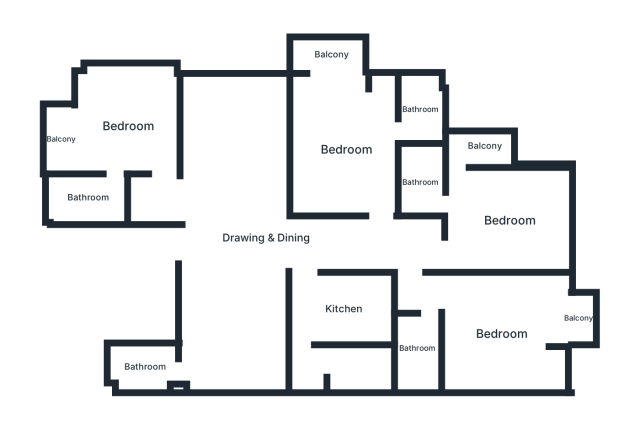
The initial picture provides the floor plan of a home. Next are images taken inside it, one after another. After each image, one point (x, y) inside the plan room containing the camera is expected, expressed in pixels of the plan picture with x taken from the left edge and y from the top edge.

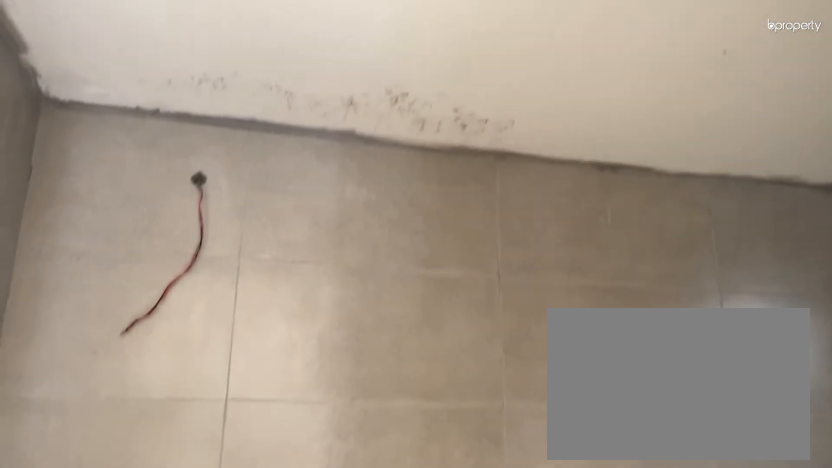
(88, 197)
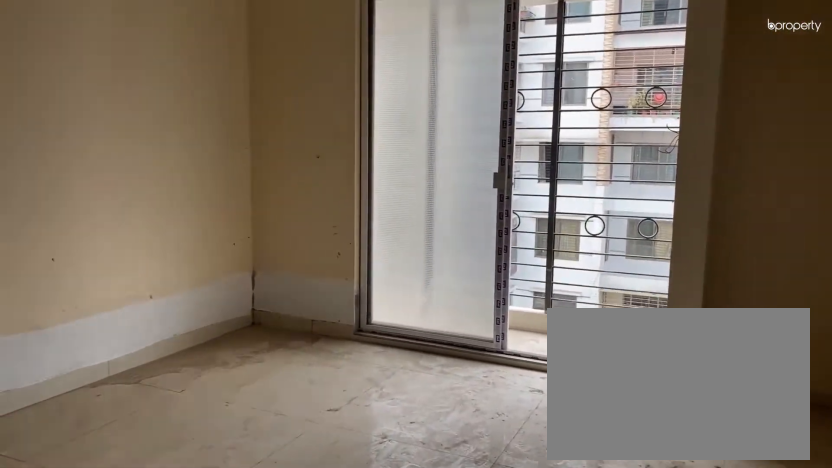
(346, 150)
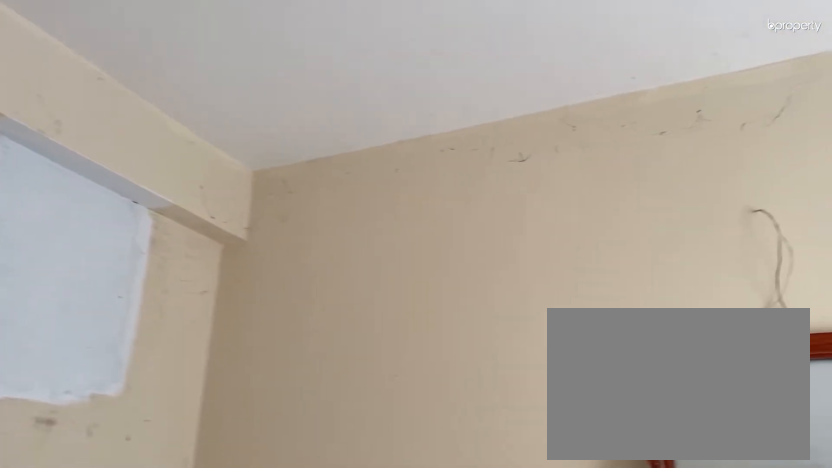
(346, 150)
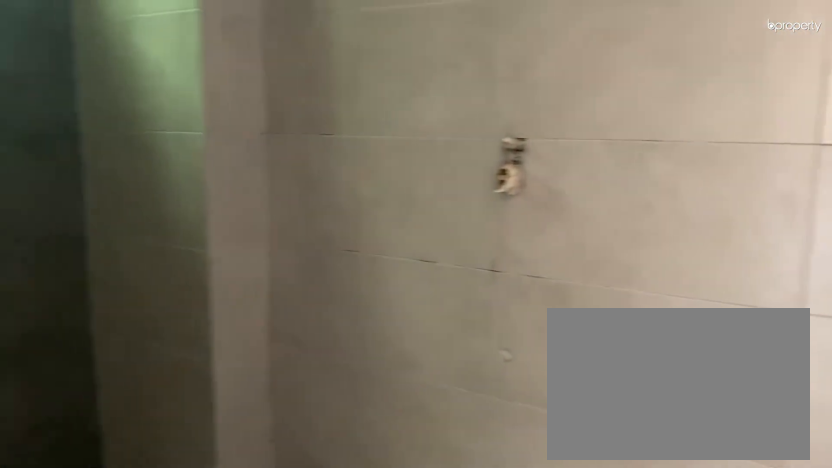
(421, 110)
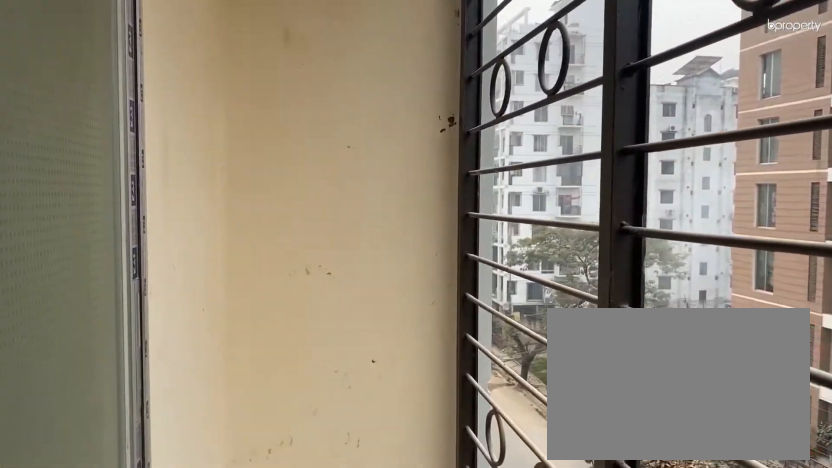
(332, 55)
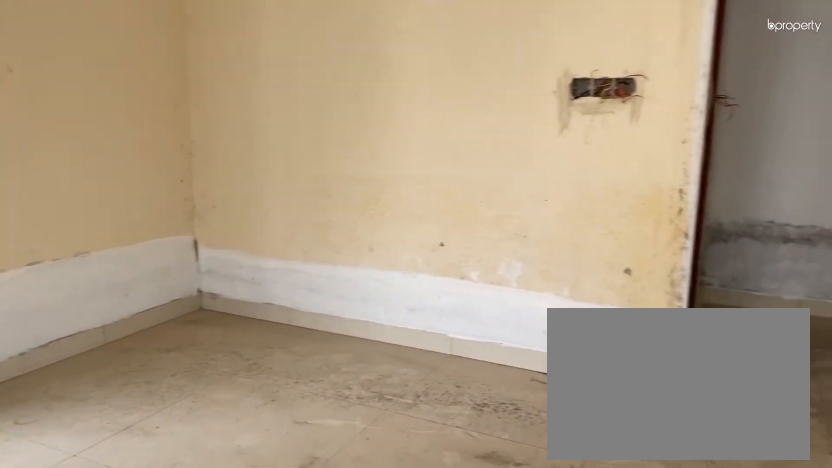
(502, 333)
